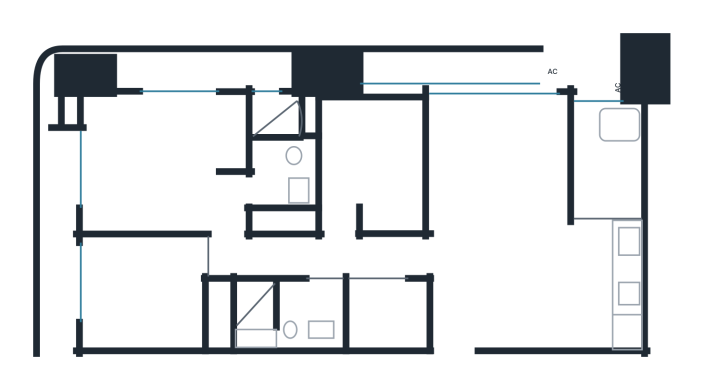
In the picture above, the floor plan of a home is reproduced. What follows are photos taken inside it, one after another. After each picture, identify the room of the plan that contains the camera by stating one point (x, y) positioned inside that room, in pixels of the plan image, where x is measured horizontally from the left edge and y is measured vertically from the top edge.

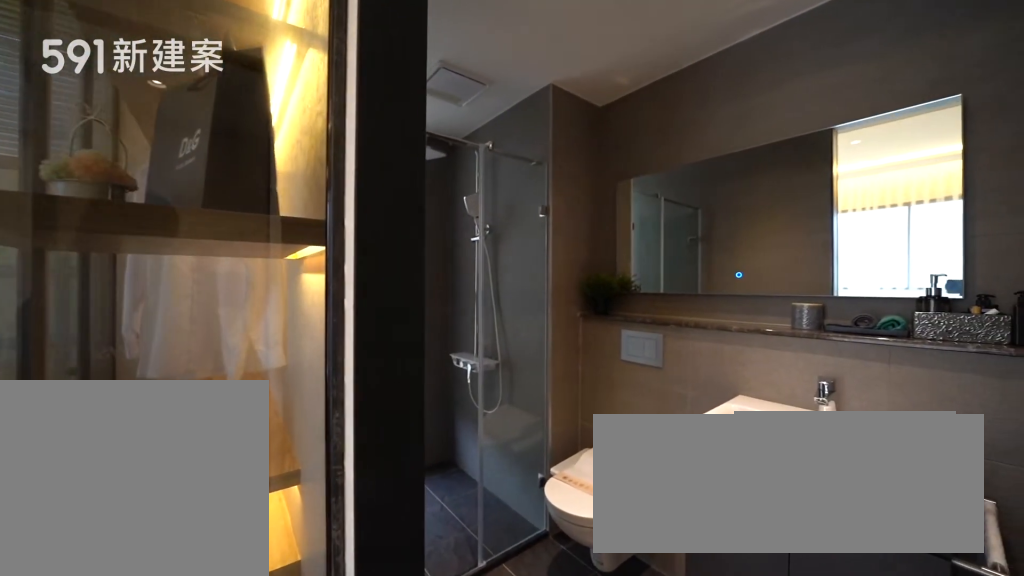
(289, 145)
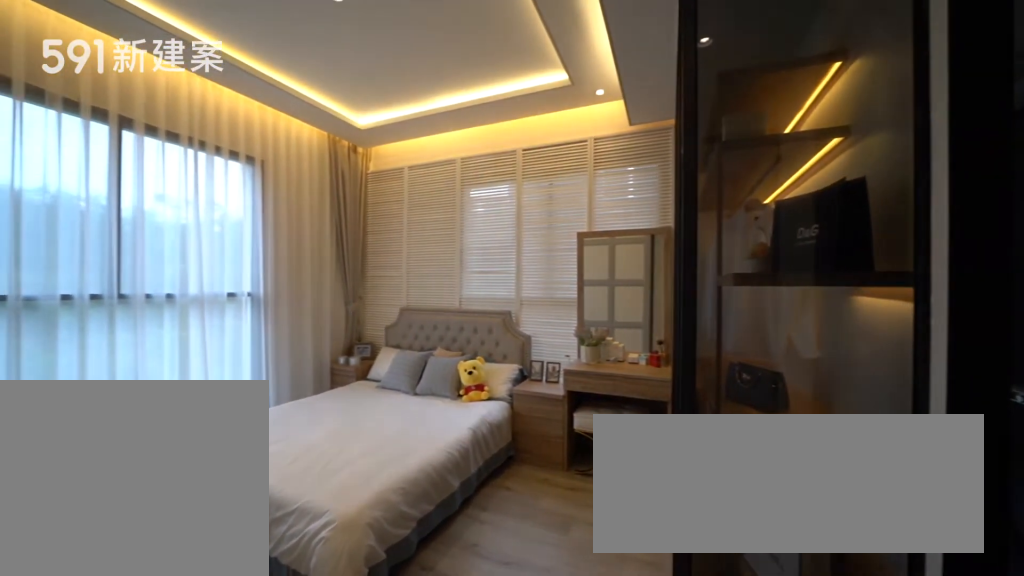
(162, 160)
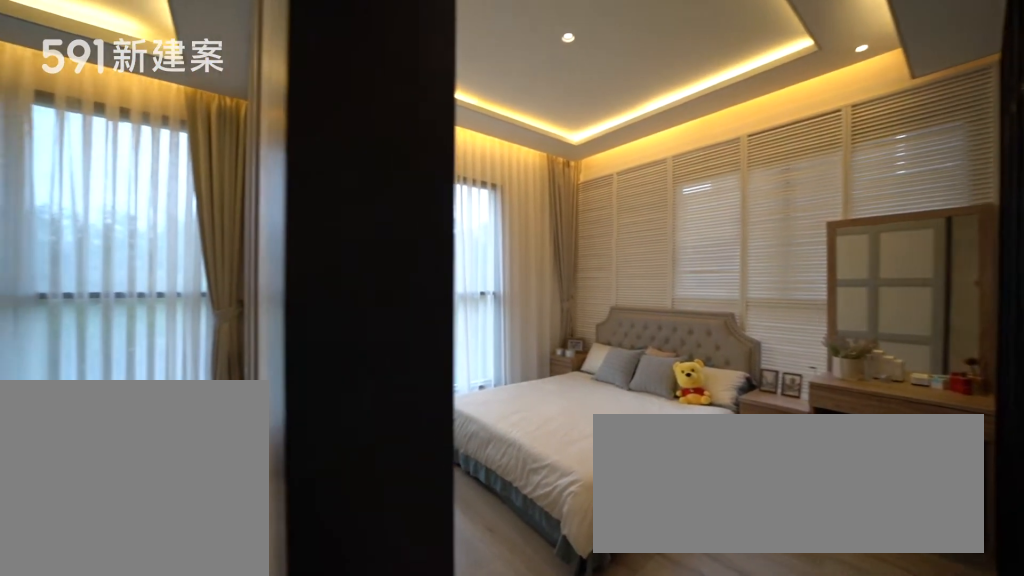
(162, 160)
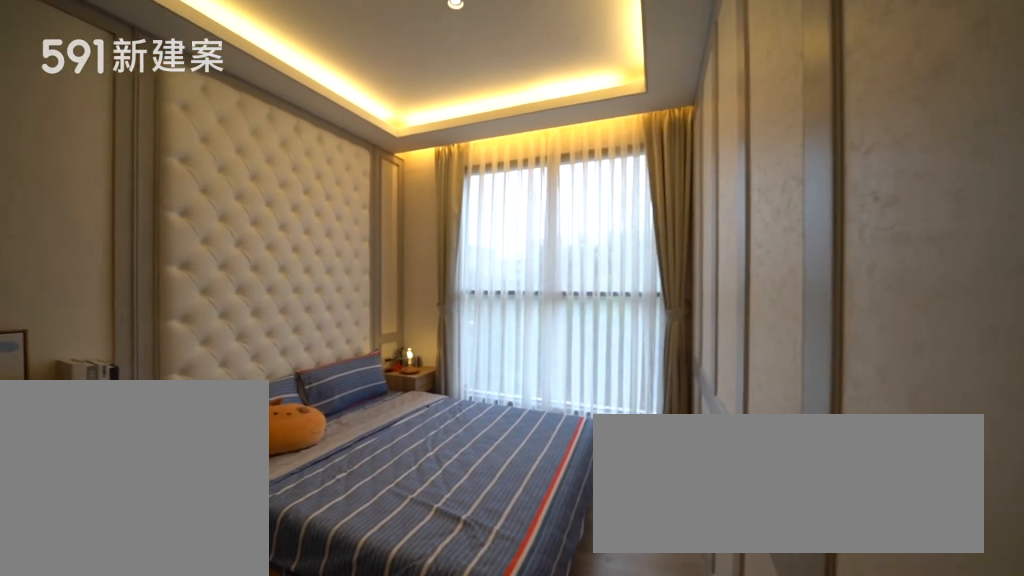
(150, 295)
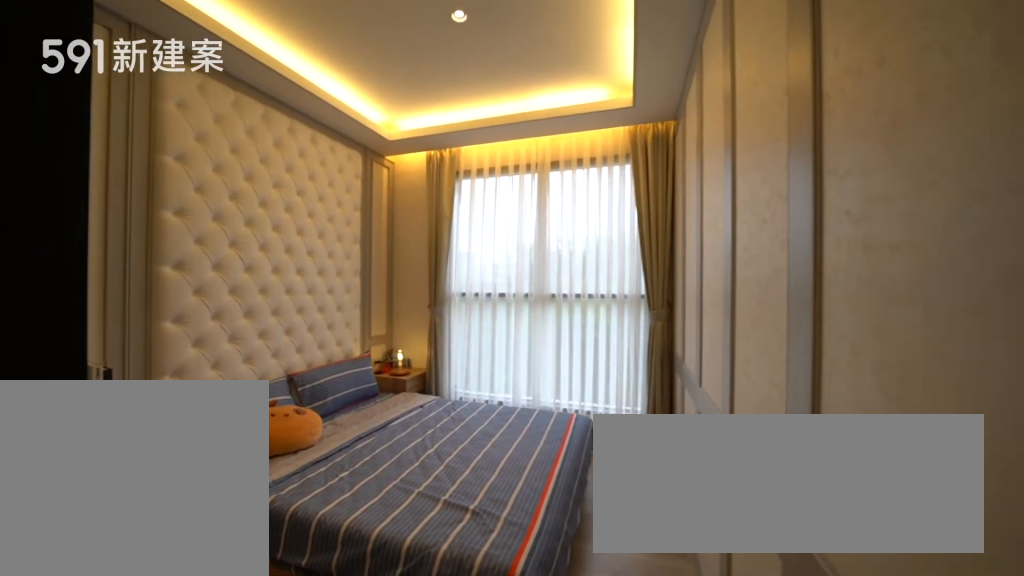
(150, 295)
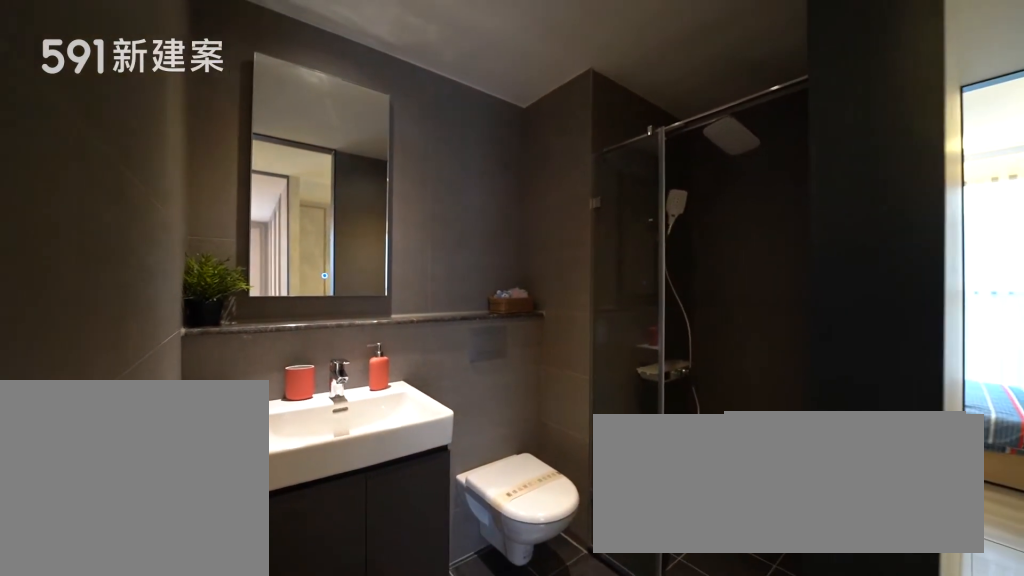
(283, 315)
